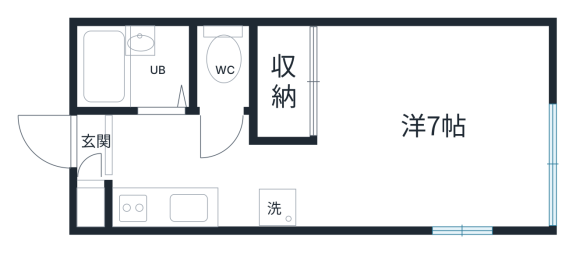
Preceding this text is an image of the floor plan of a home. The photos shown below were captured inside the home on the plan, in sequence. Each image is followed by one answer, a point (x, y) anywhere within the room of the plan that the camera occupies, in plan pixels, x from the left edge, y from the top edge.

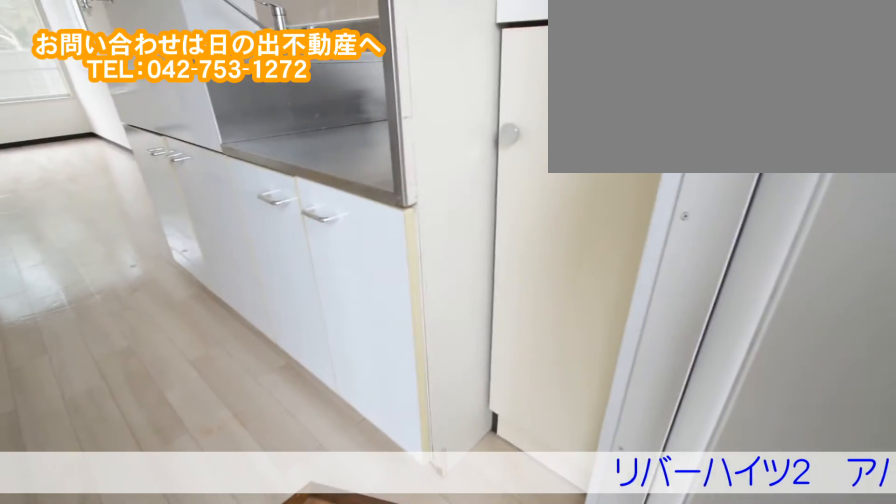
(147, 145)
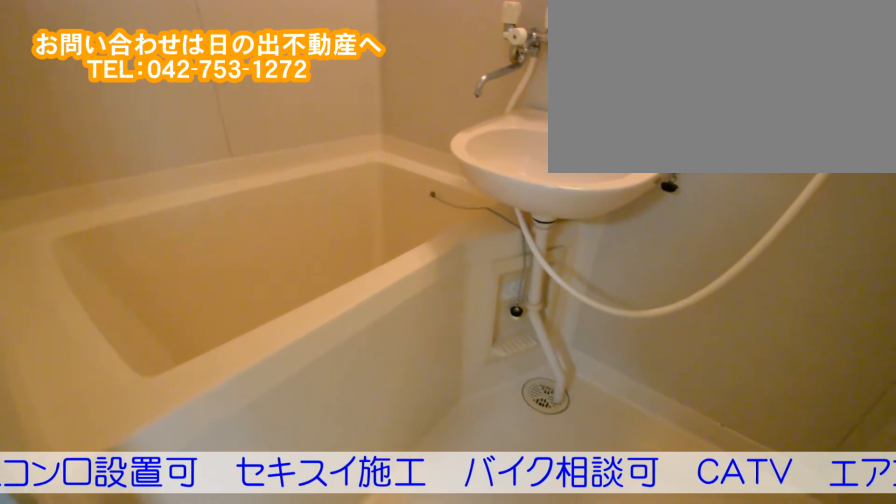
(128, 75)
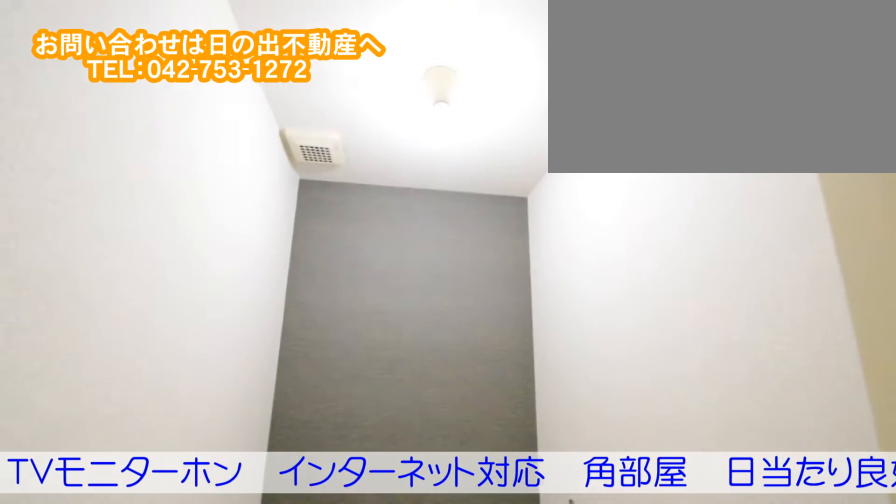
(217, 72)
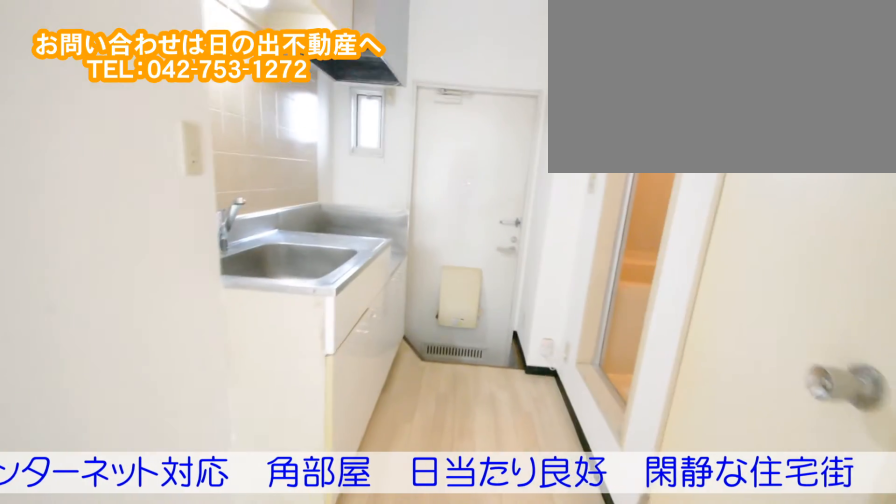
(187, 148)
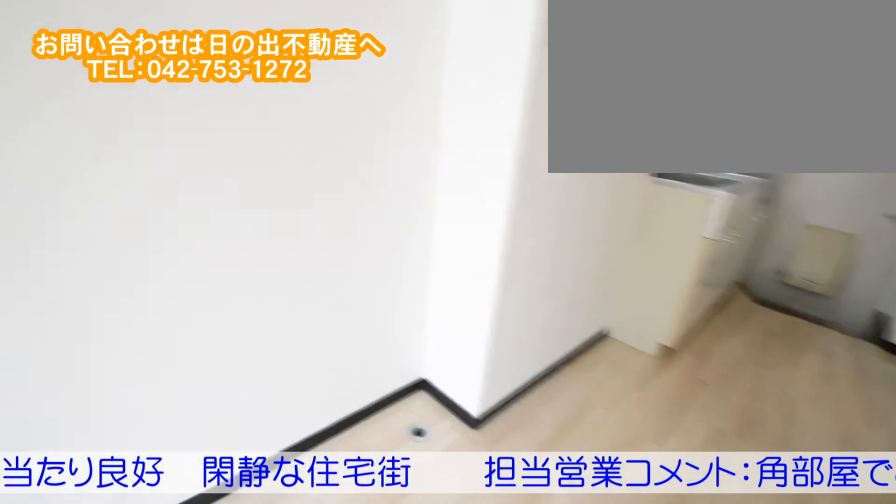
(187, 148)
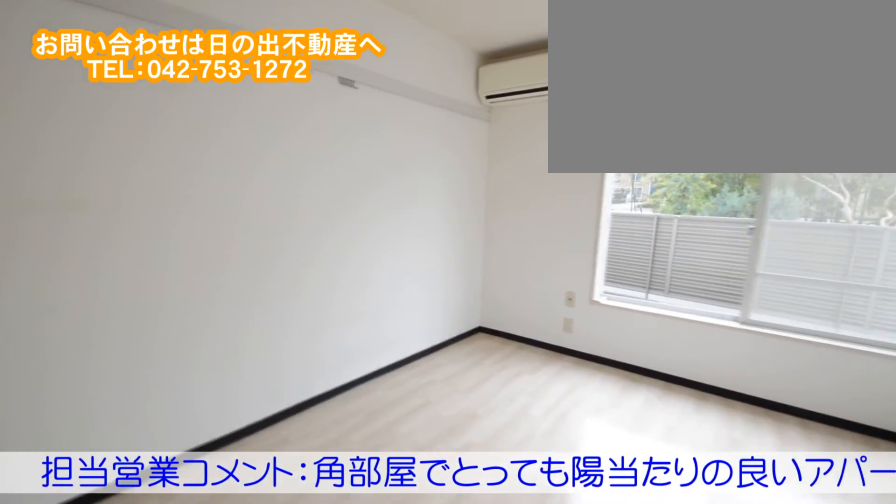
(441, 81)
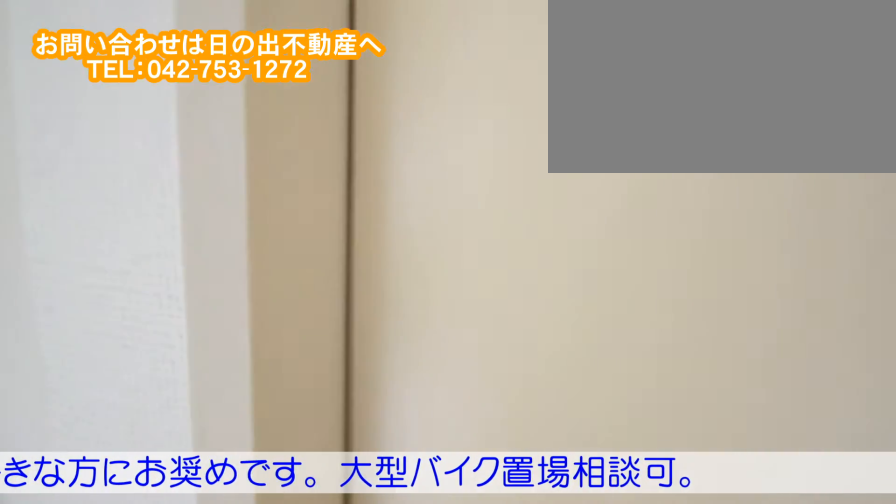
(441, 81)
